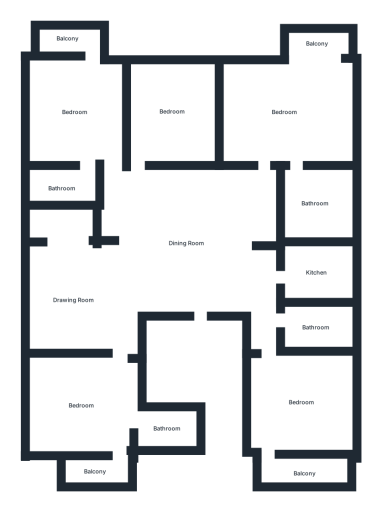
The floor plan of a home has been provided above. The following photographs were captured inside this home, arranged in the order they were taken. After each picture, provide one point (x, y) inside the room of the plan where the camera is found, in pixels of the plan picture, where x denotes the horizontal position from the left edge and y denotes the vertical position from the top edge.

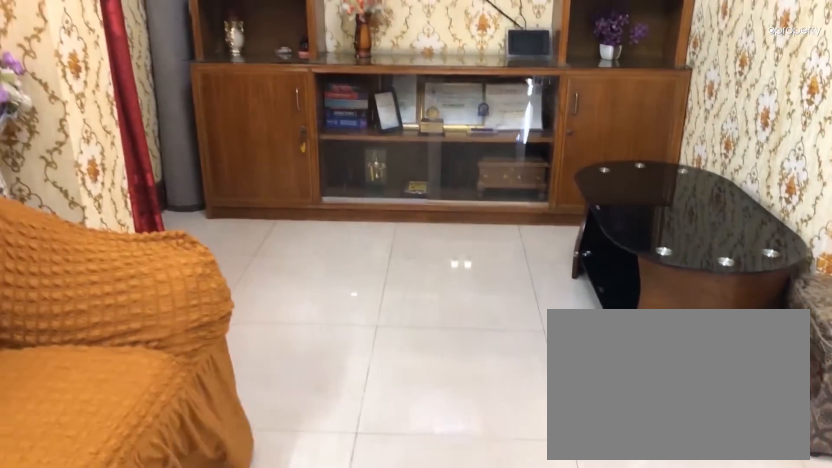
(74, 300)
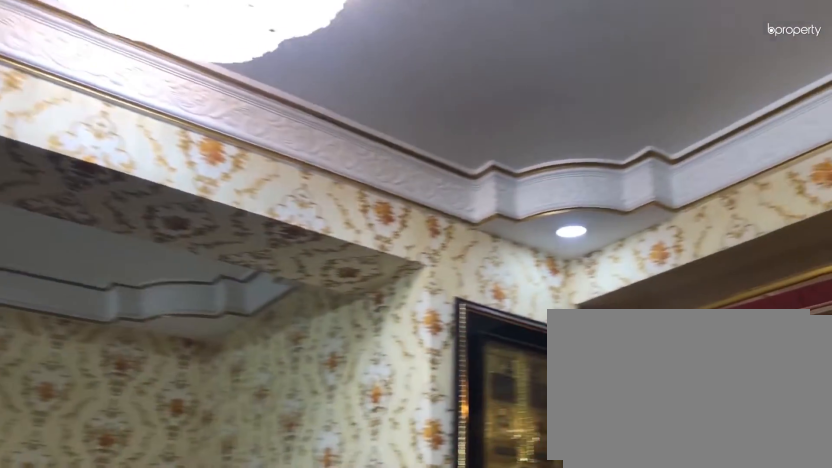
(74, 300)
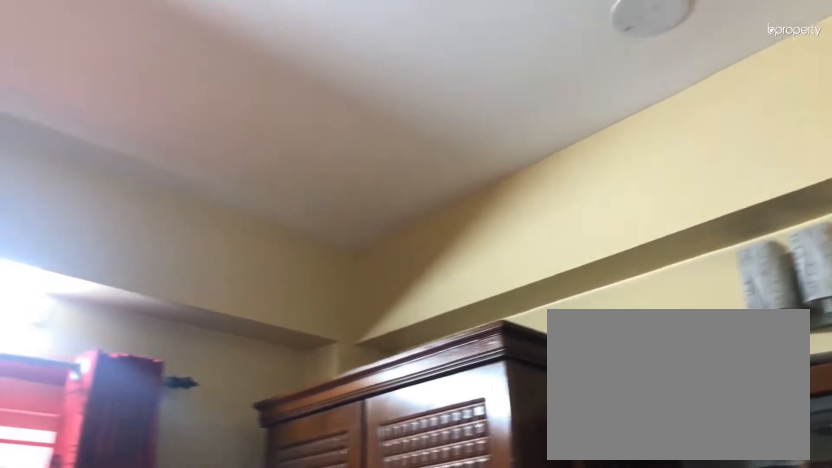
(77, 403)
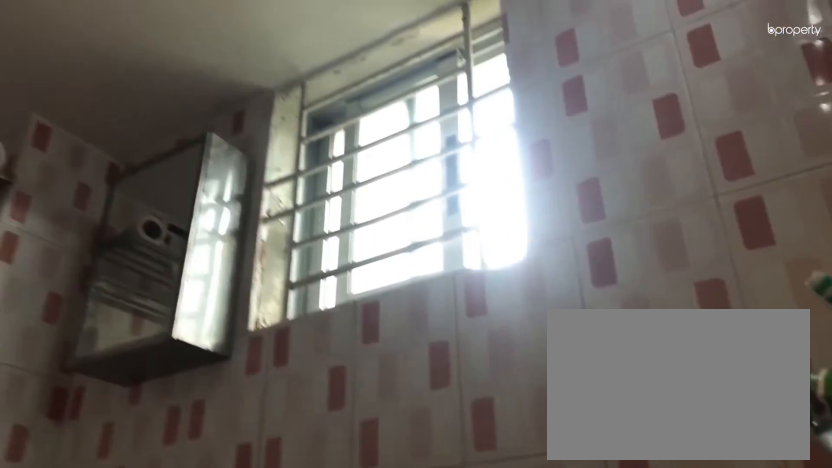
(171, 429)
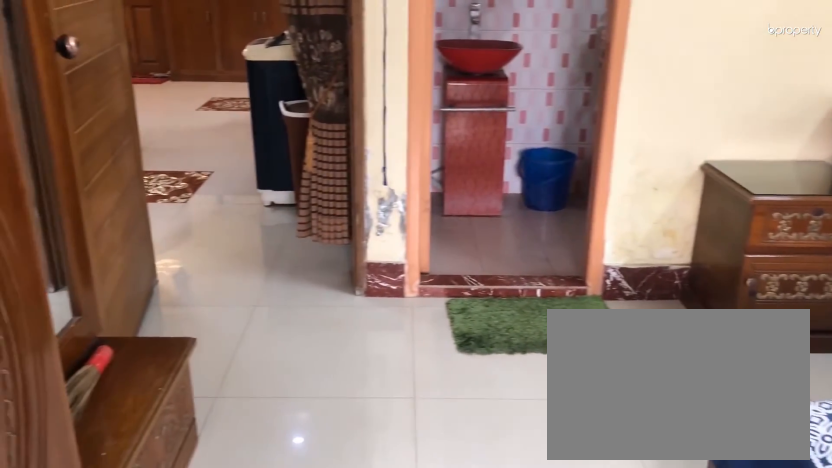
(75, 110)
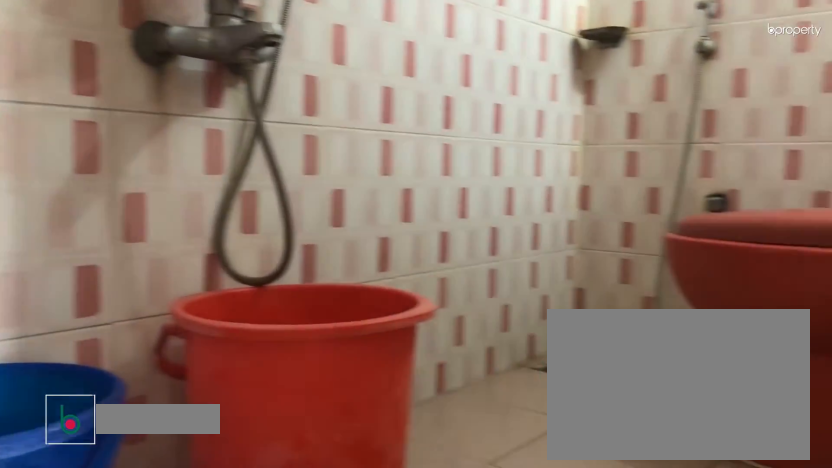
(61, 185)
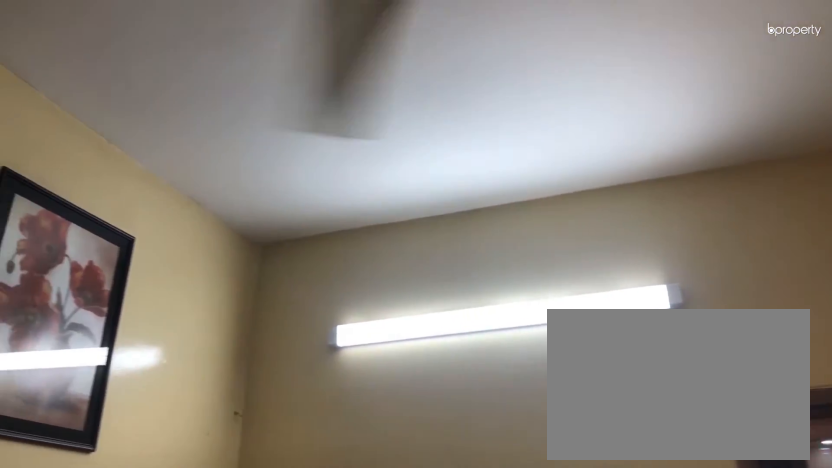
(171, 110)
